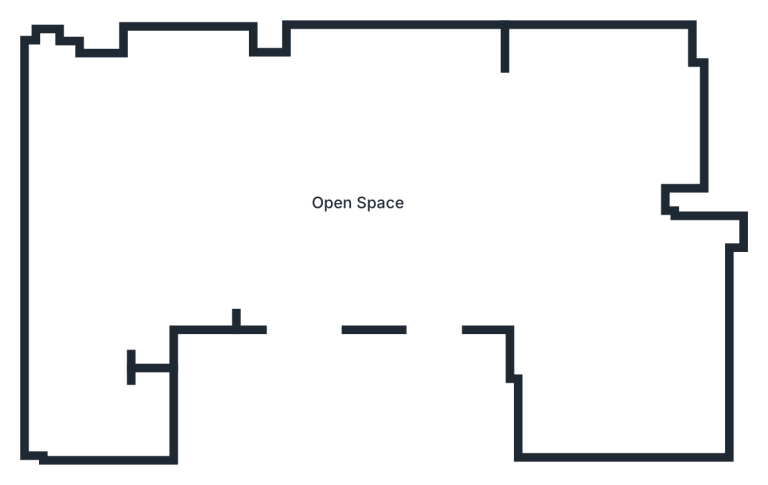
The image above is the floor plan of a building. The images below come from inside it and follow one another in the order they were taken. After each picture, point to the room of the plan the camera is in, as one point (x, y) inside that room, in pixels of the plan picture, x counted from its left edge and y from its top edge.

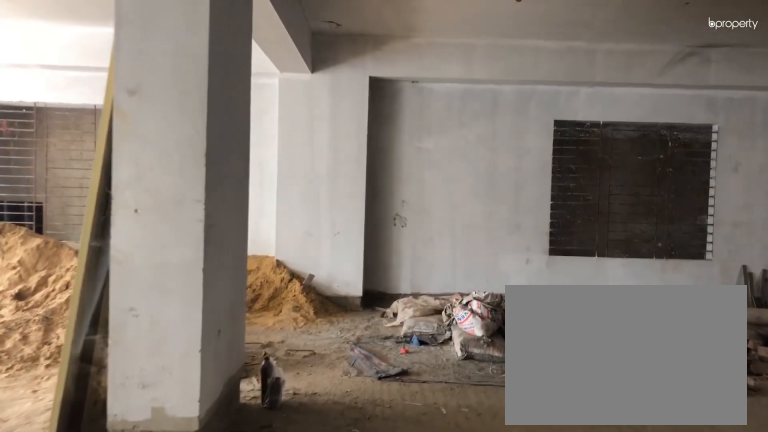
(358, 204)
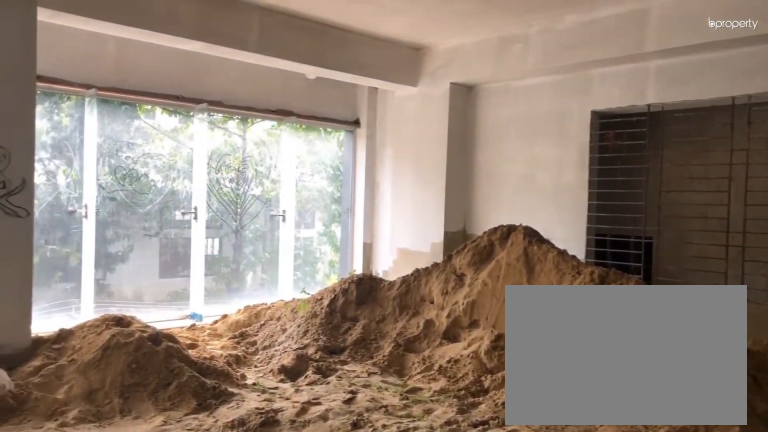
(358, 204)
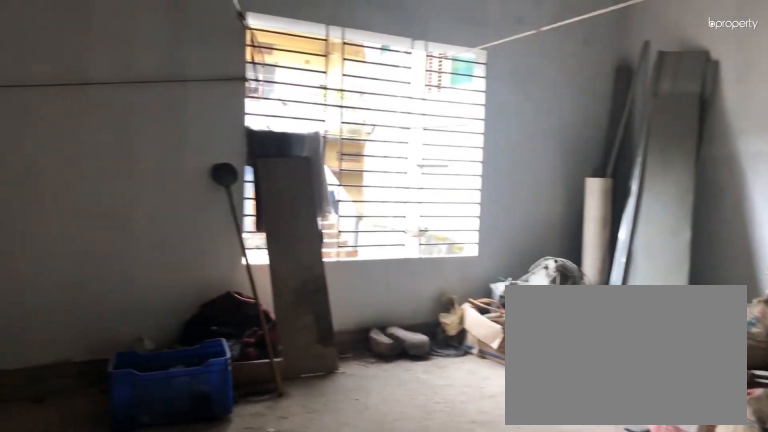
(557, 176)
